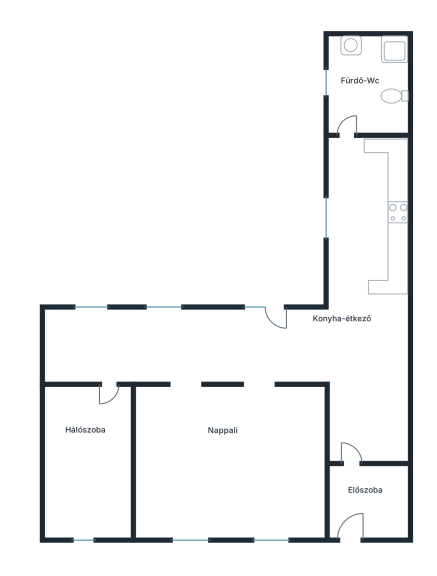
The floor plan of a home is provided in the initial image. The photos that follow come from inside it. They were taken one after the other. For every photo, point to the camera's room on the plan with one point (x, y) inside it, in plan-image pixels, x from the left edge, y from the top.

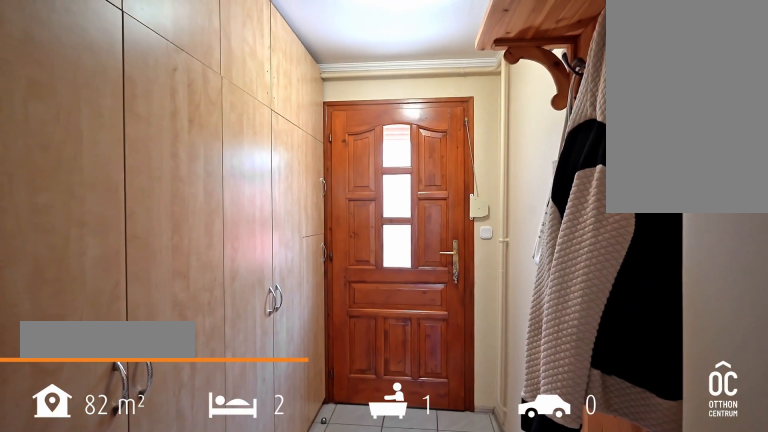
(367, 497)
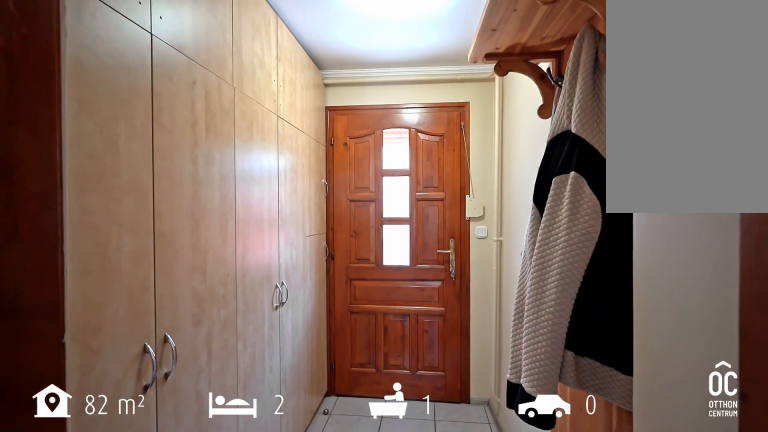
(367, 497)
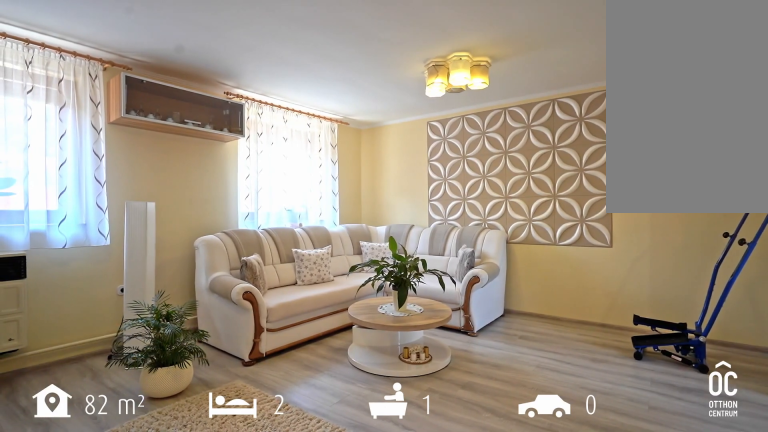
(224, 463)
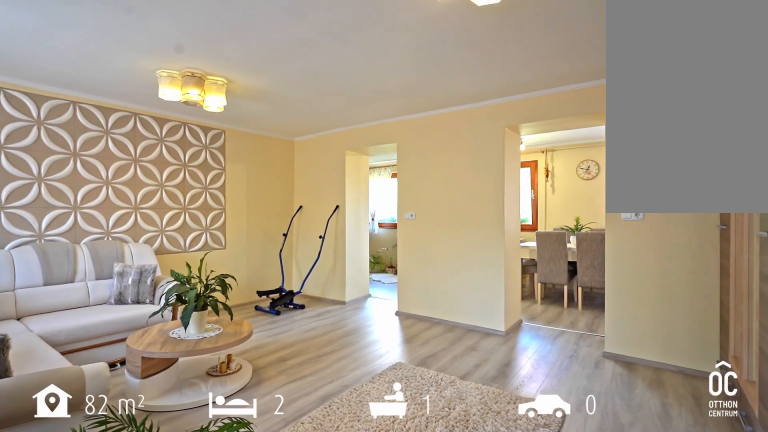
(224, 462)
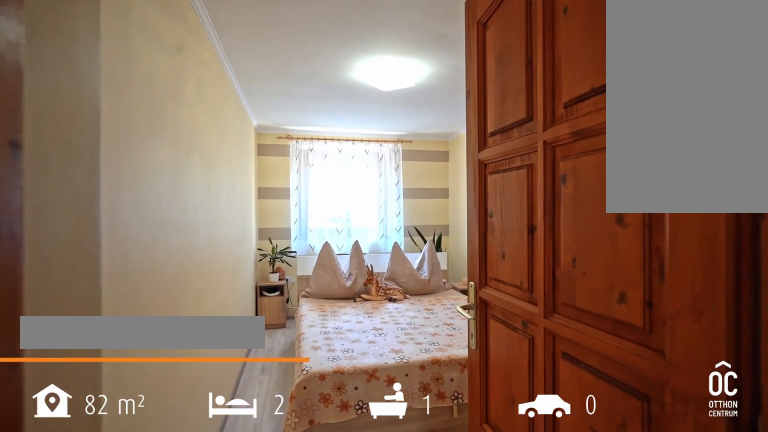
(89, 467)
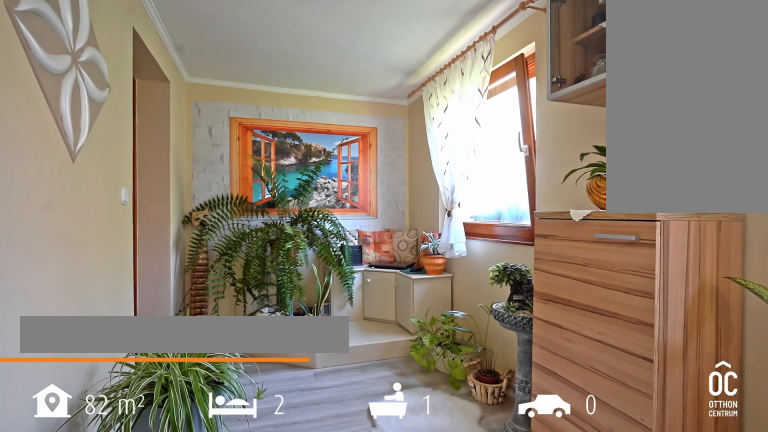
(186, 345)
